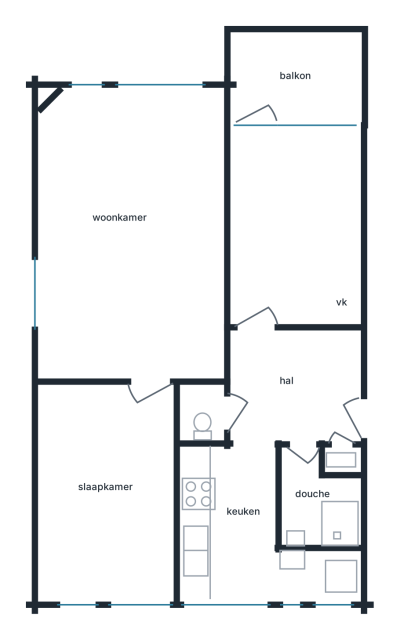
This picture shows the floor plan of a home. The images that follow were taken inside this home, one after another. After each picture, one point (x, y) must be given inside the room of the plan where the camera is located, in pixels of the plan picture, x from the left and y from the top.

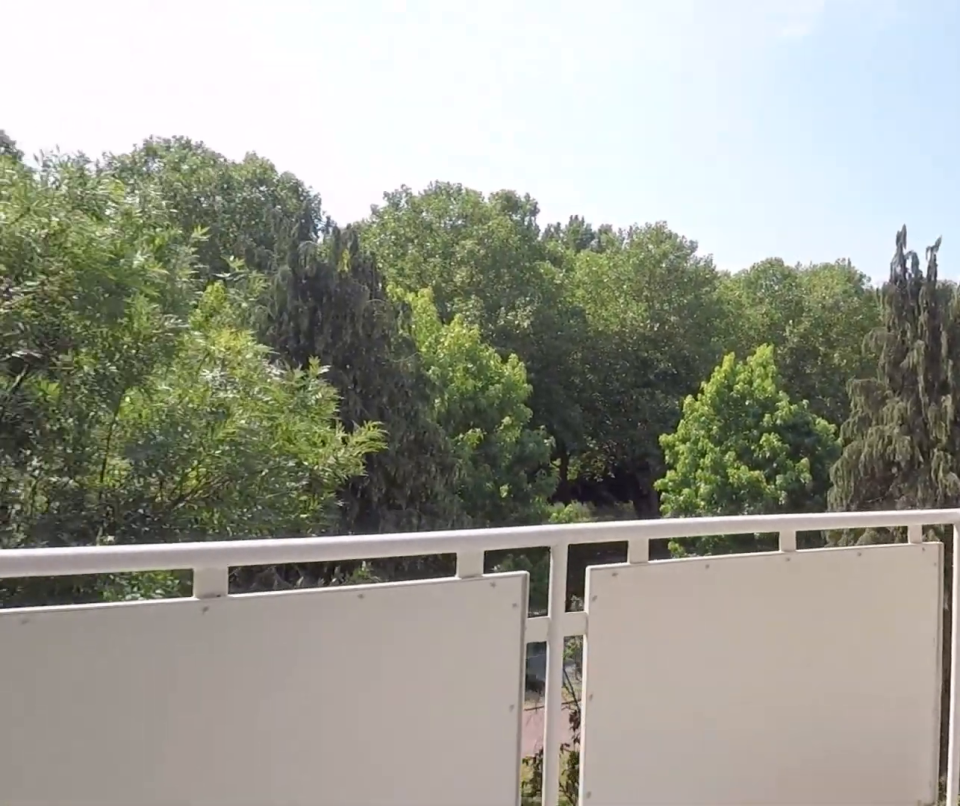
(295, 74)
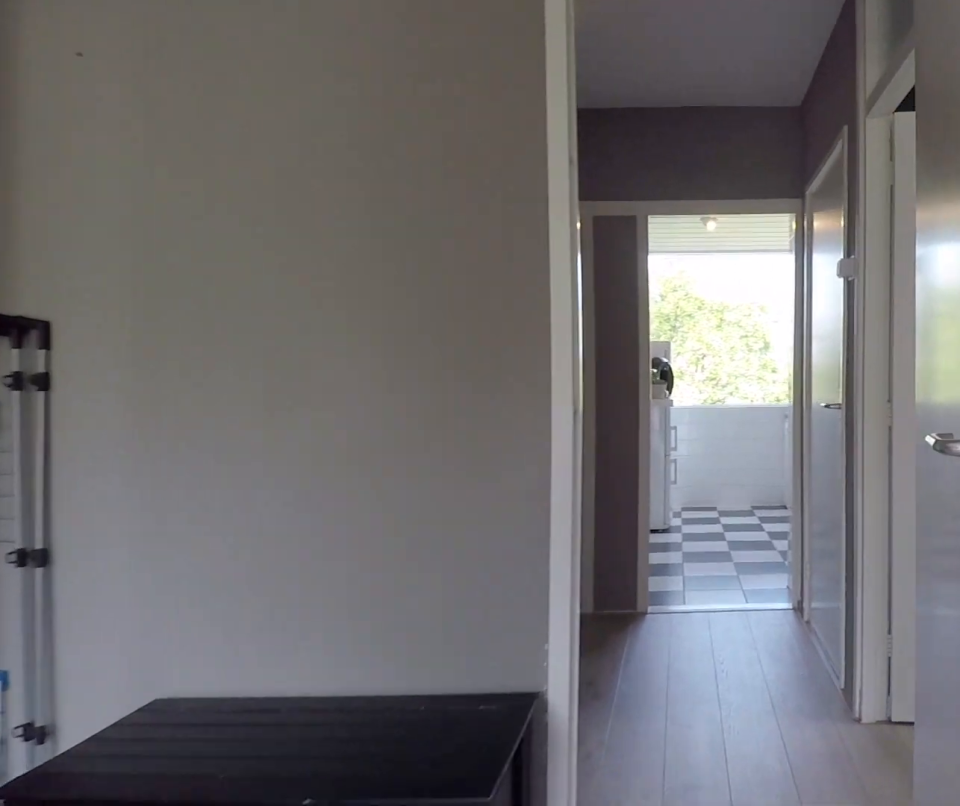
(294, 229)
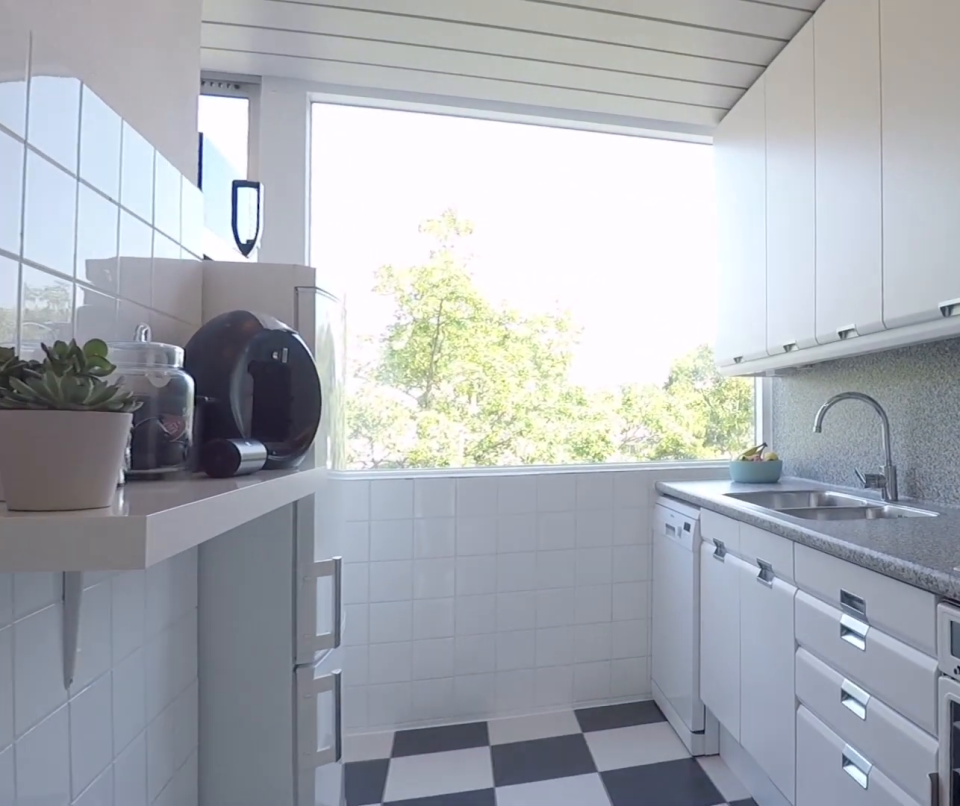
(246, 535)
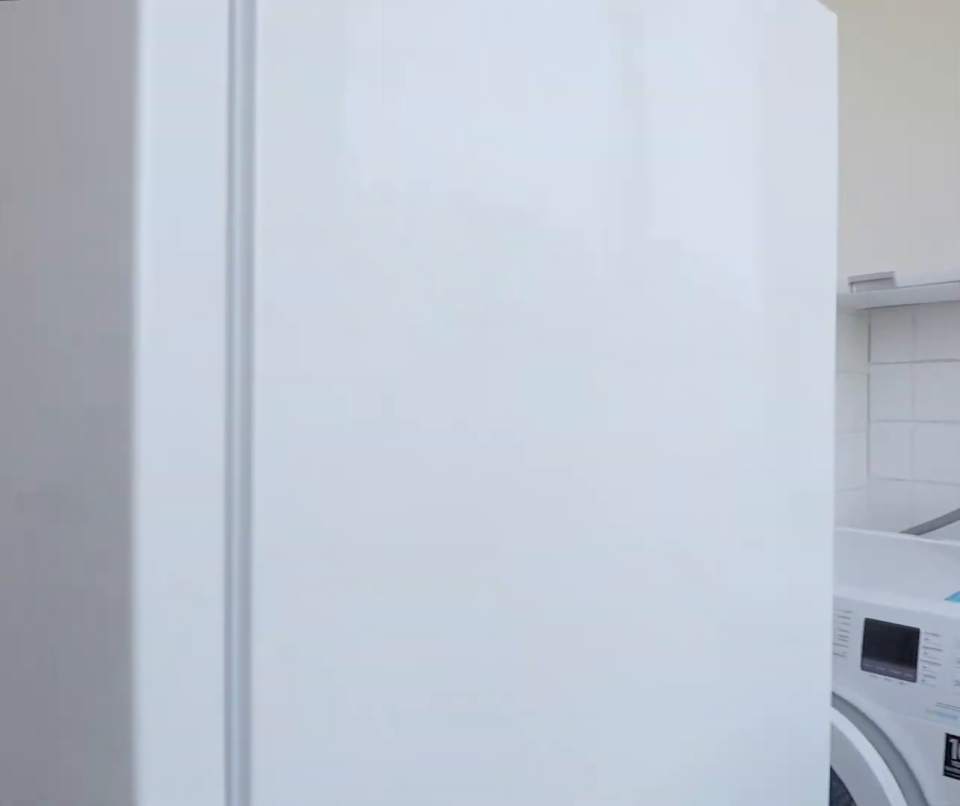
(246, 535)
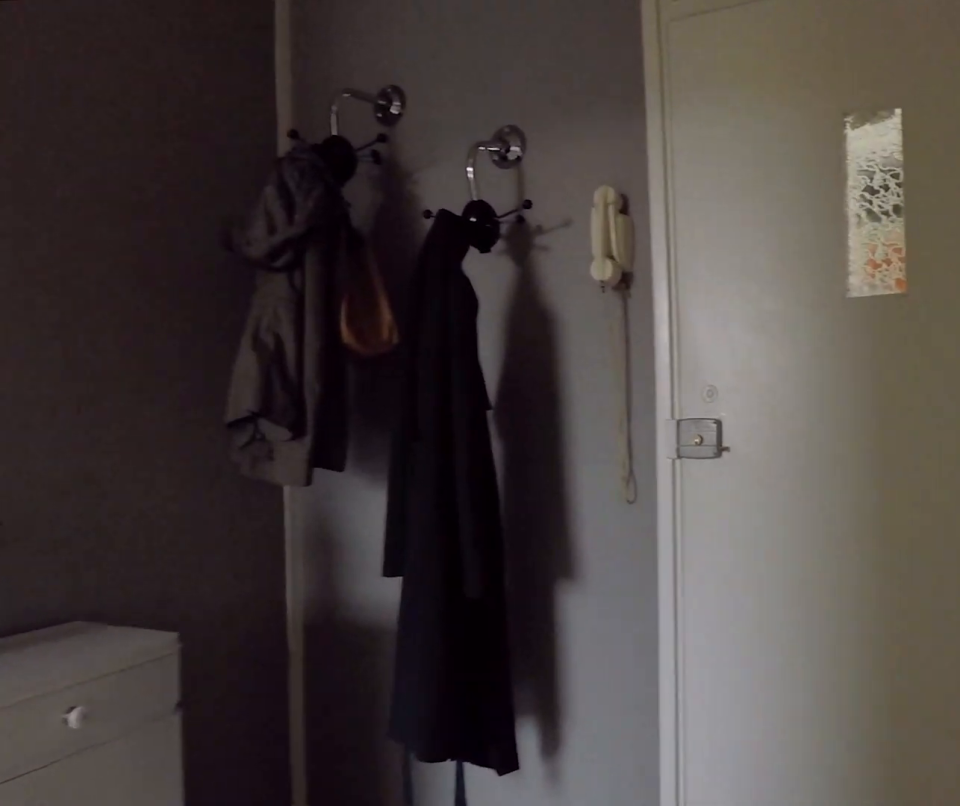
(295, 386)
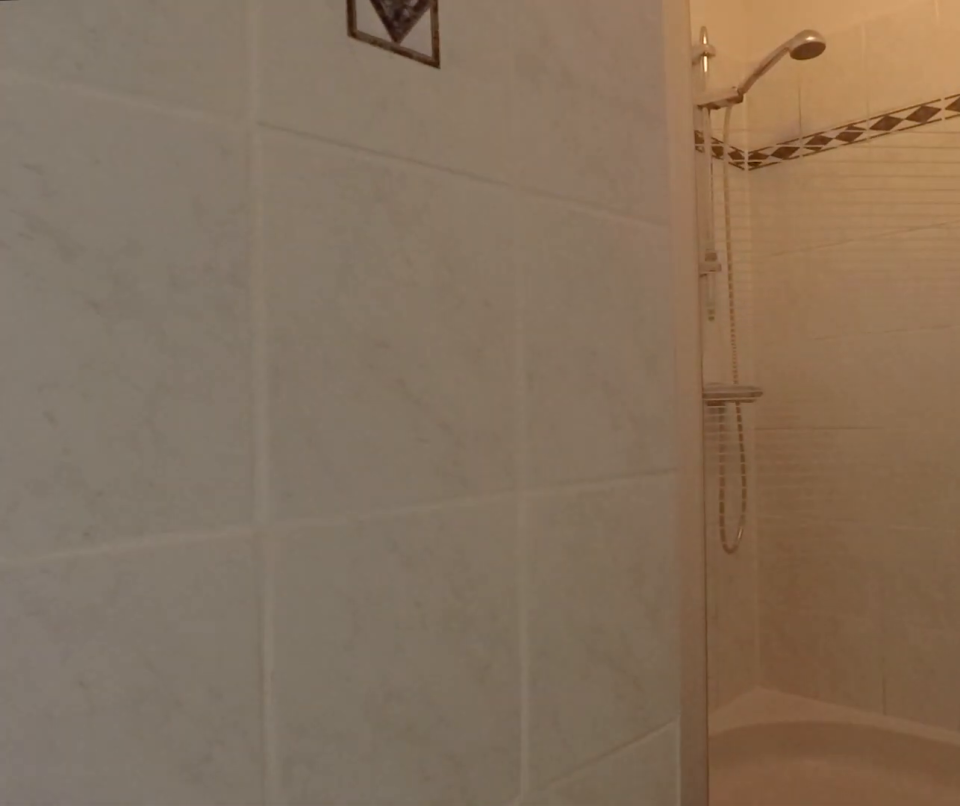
(316, 502)
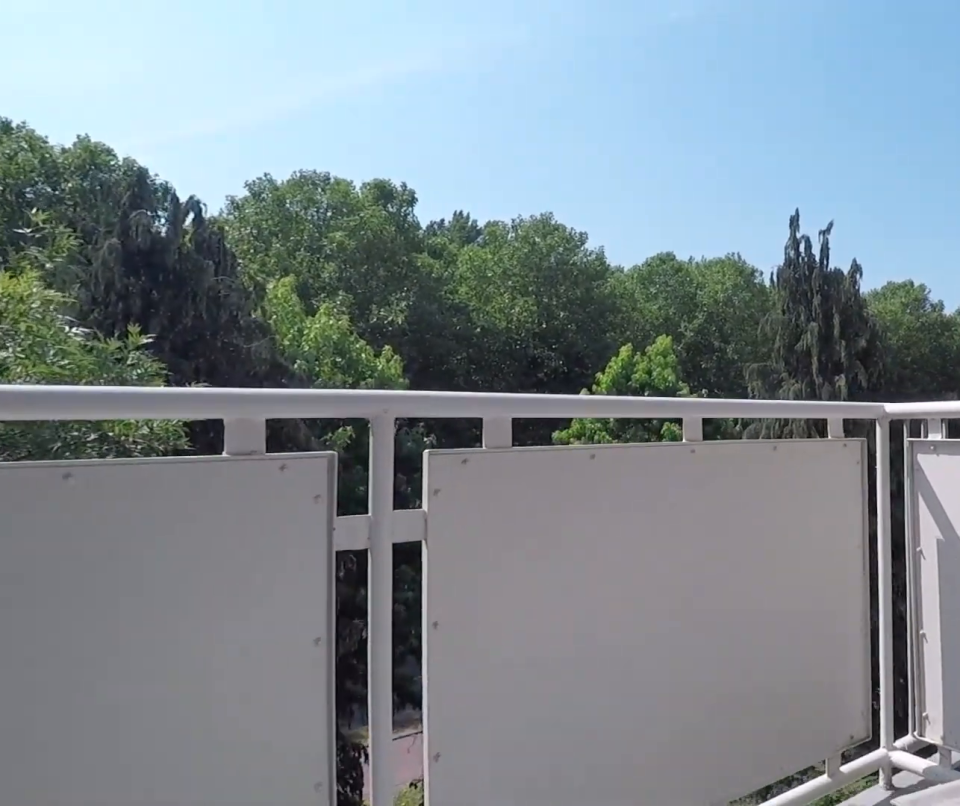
(296, 74)
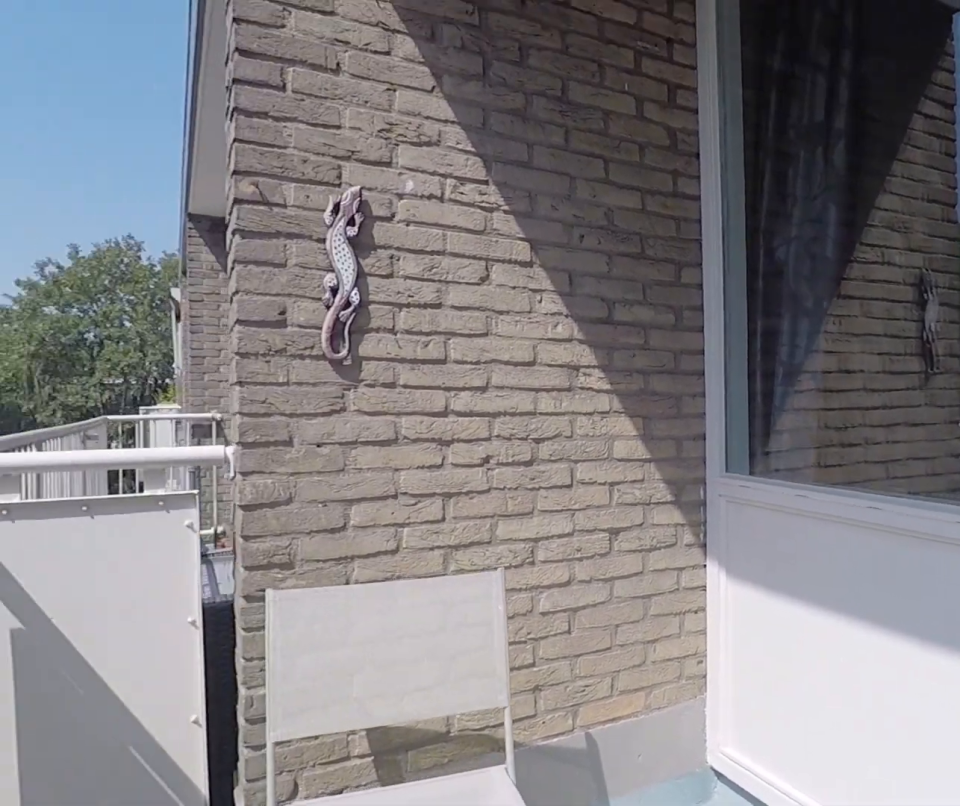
(296, 74)
